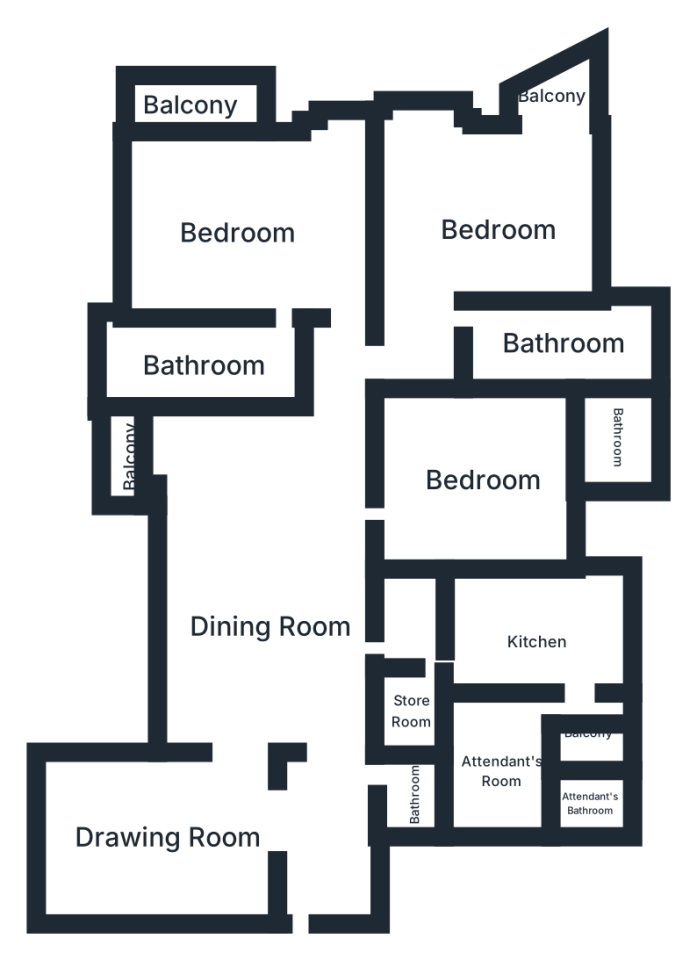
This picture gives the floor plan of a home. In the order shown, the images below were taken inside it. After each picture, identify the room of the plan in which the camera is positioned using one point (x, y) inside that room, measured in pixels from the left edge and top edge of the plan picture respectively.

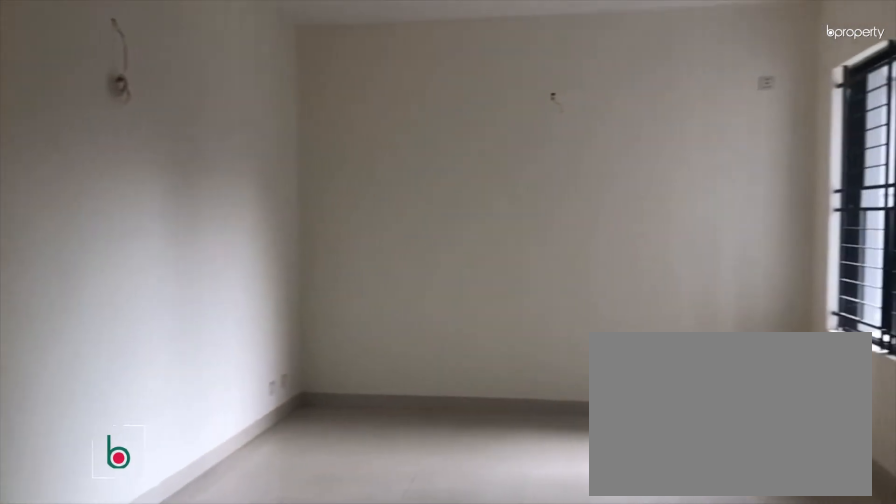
(175, 833)
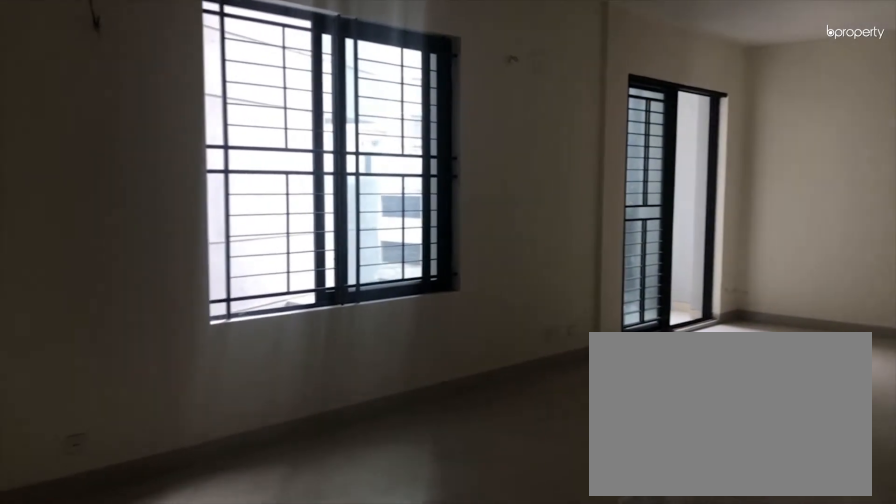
(273, 631)
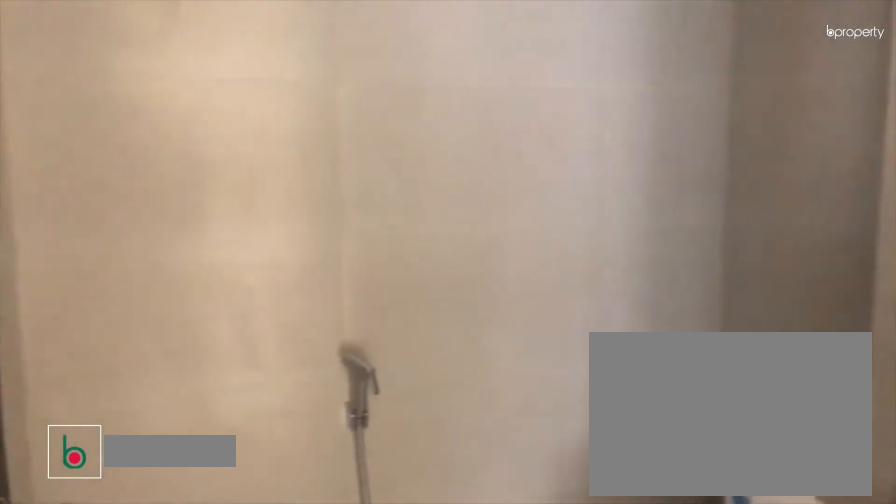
(416, 792)
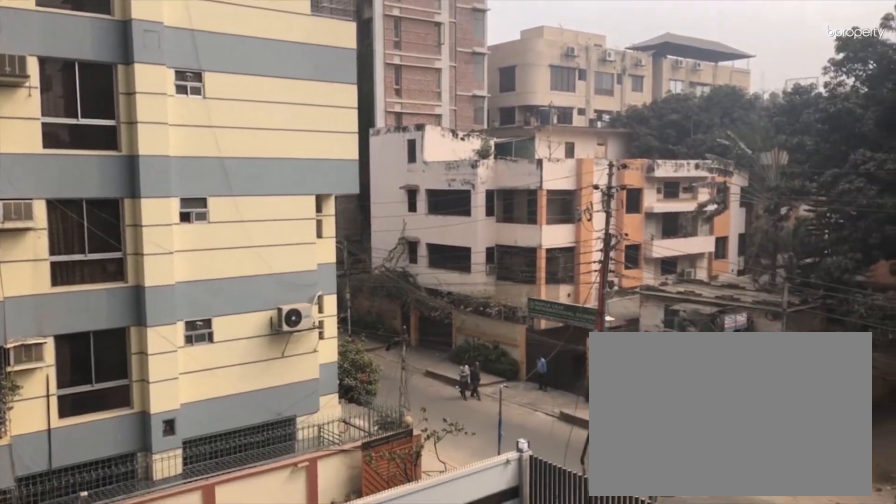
(139, 447)
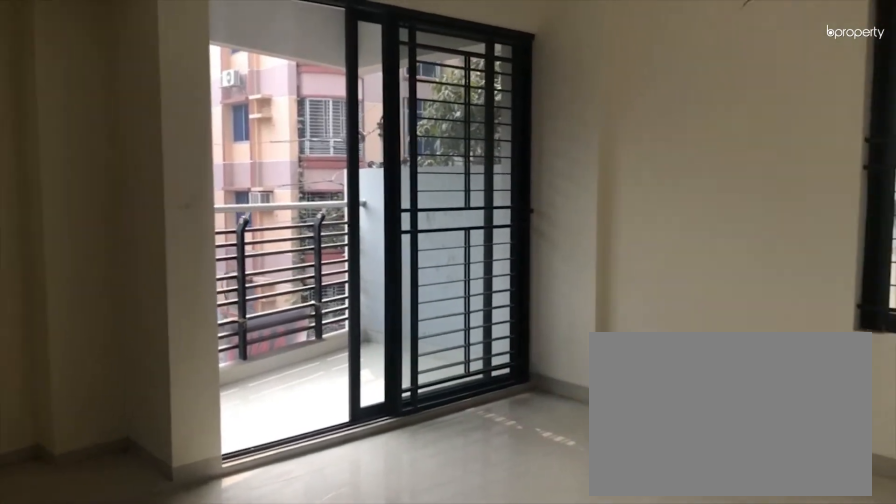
(498, 236)
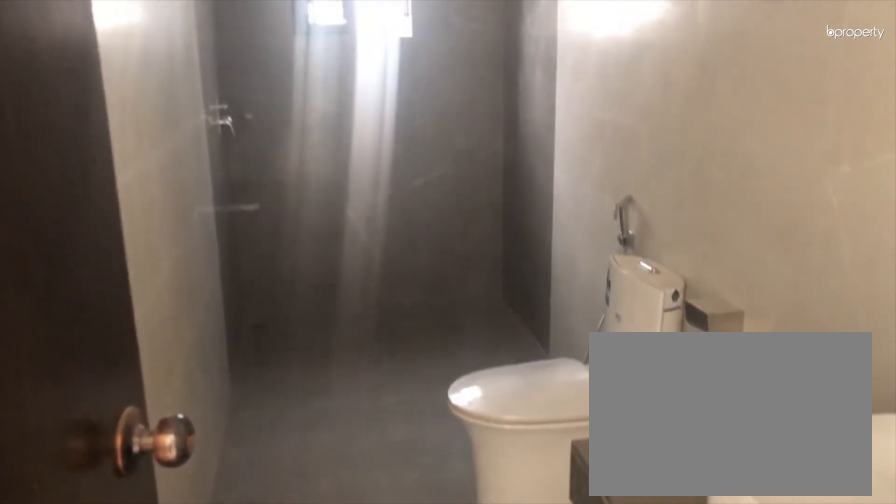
(559, 353)
